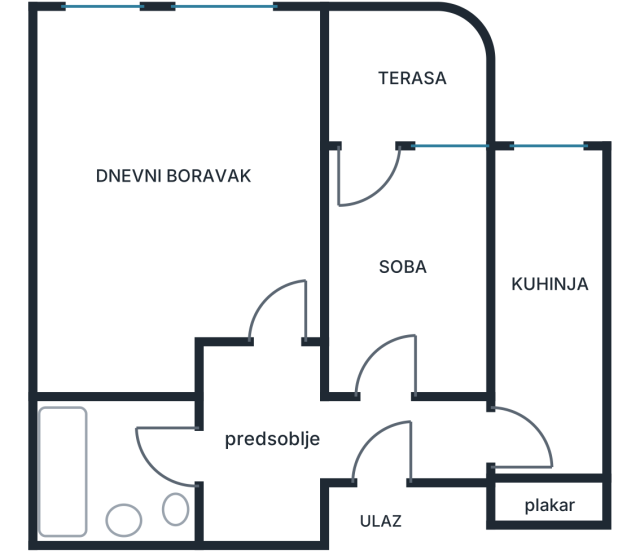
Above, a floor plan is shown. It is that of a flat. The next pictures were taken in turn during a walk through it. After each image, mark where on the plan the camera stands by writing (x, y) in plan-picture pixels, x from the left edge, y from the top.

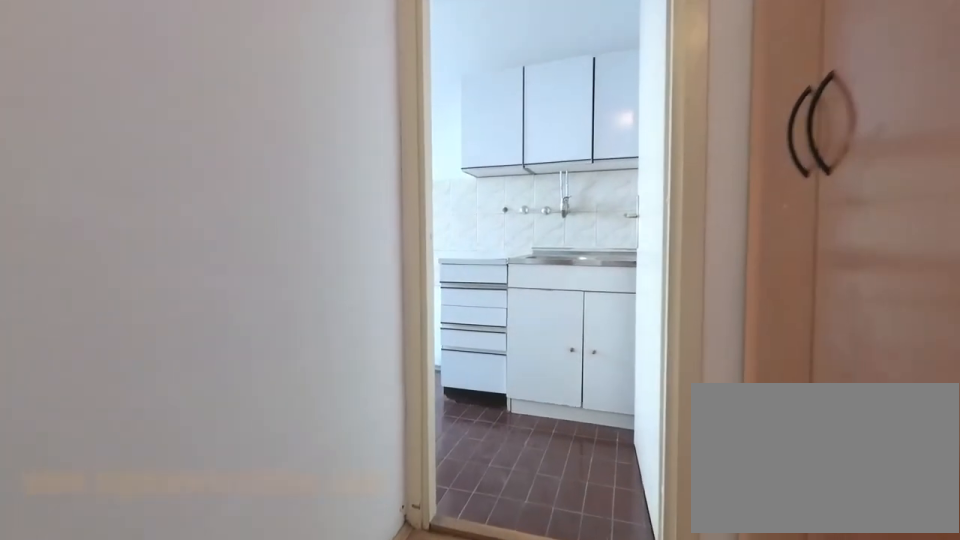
(410, 445)
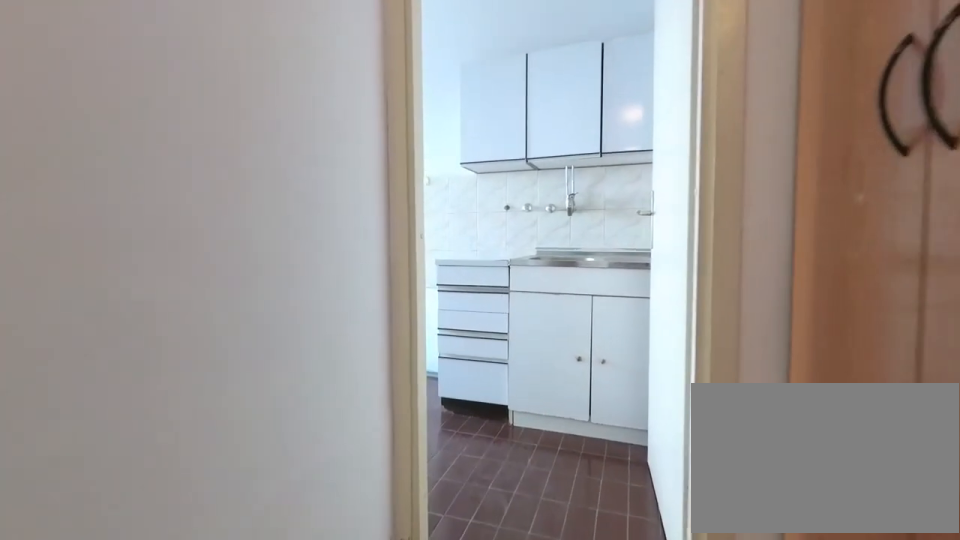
(418, 446)
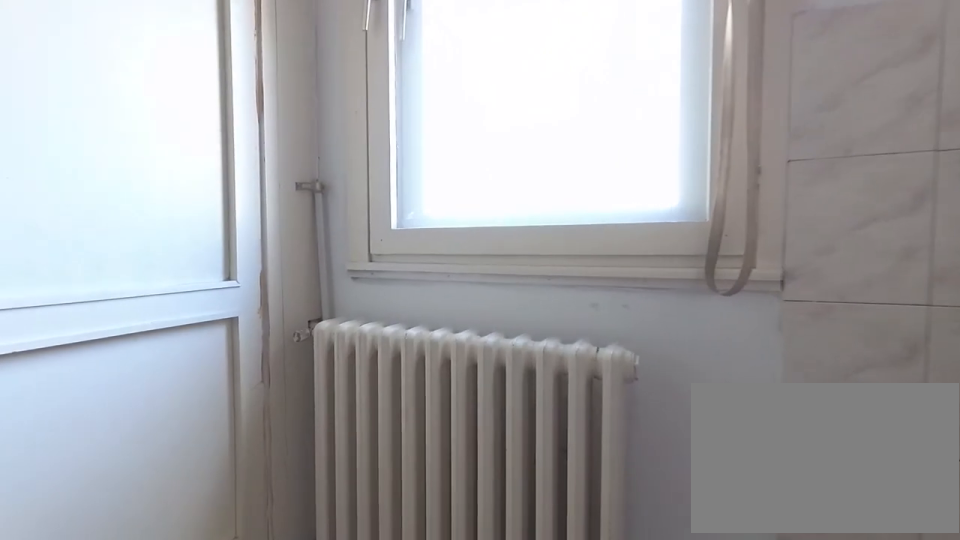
(547, 238)
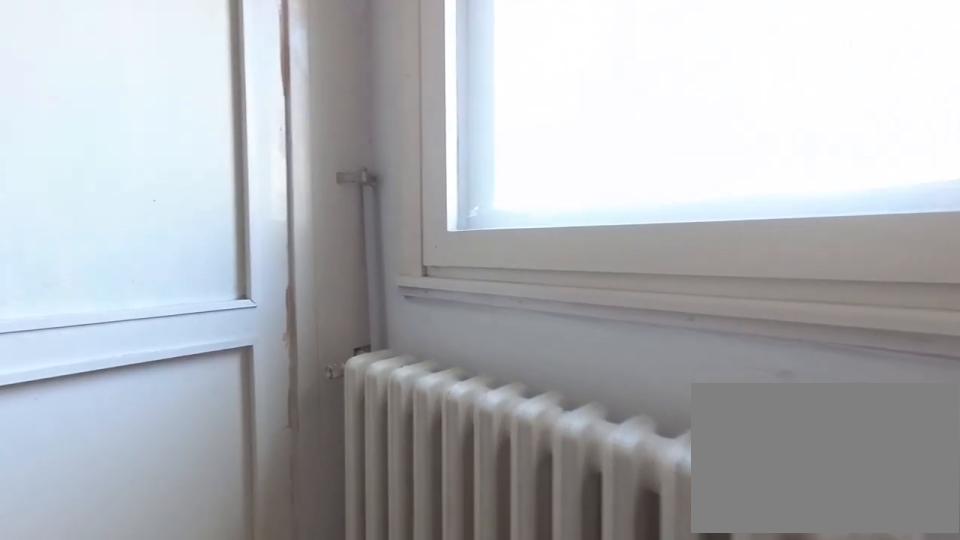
(555, 210)
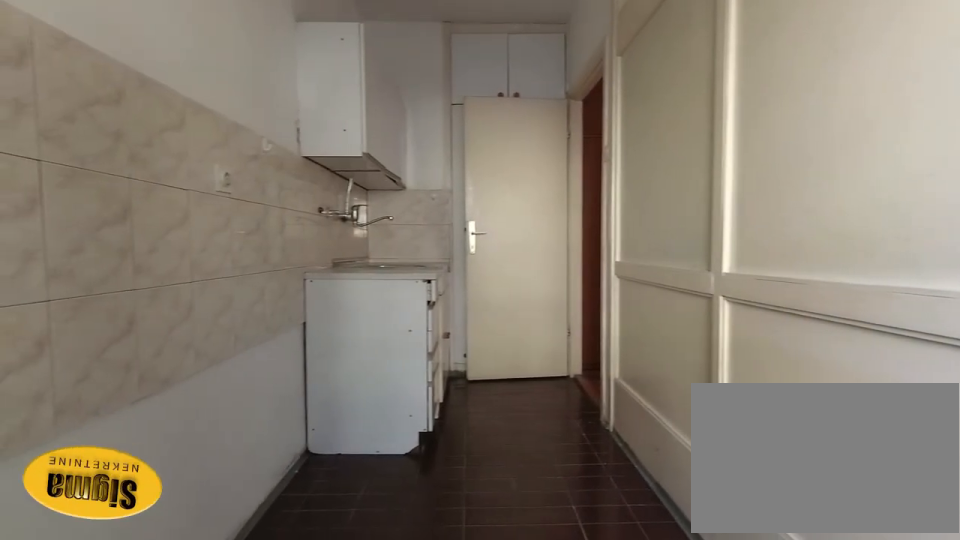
(552, 164)
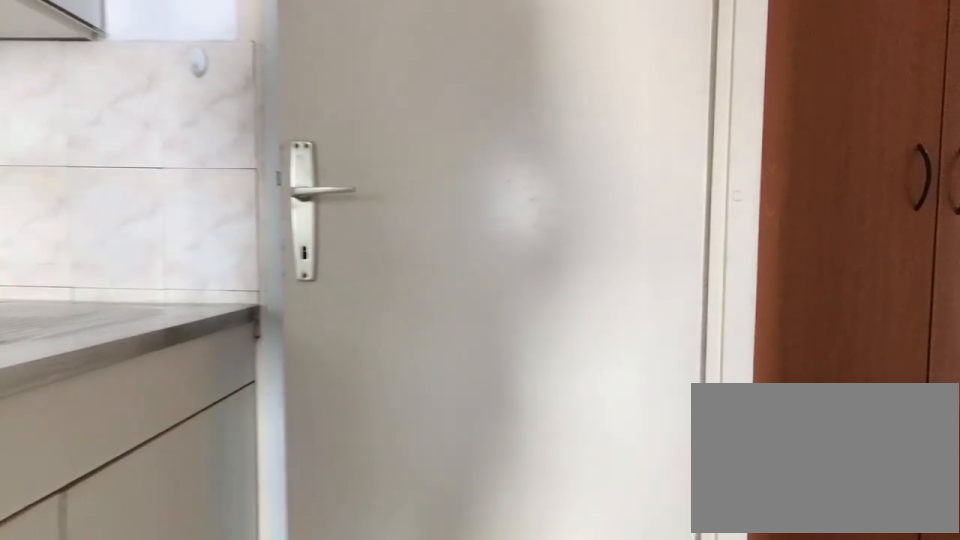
(549, 405)
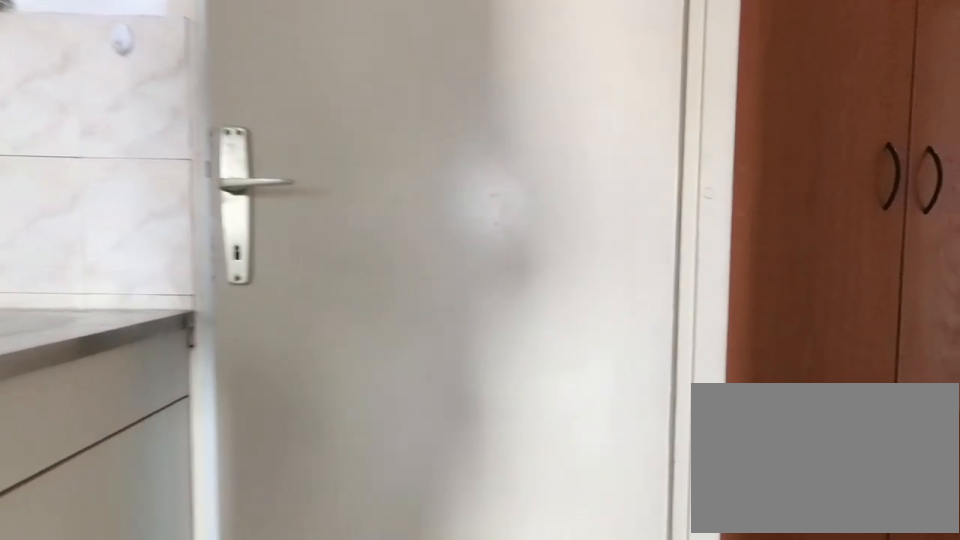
(551, 406)
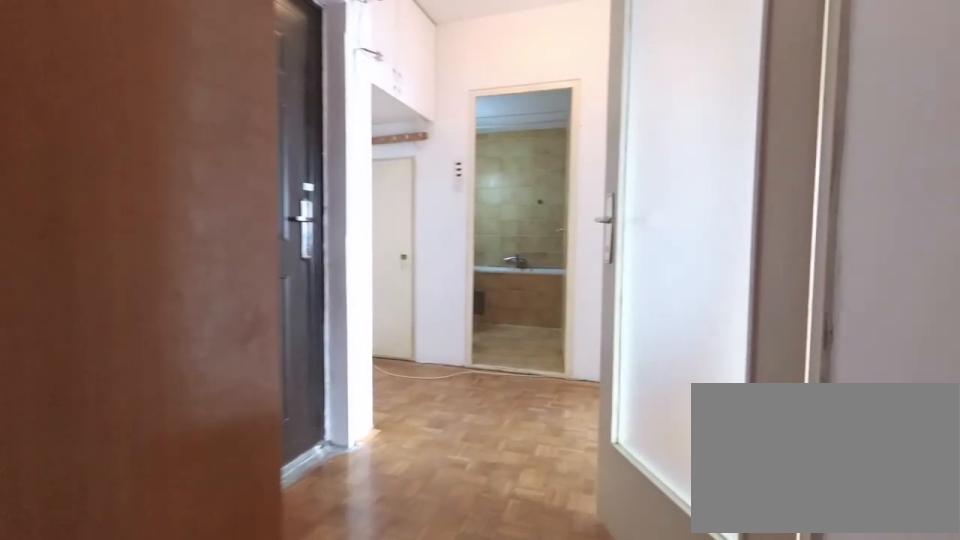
(543, 431)
